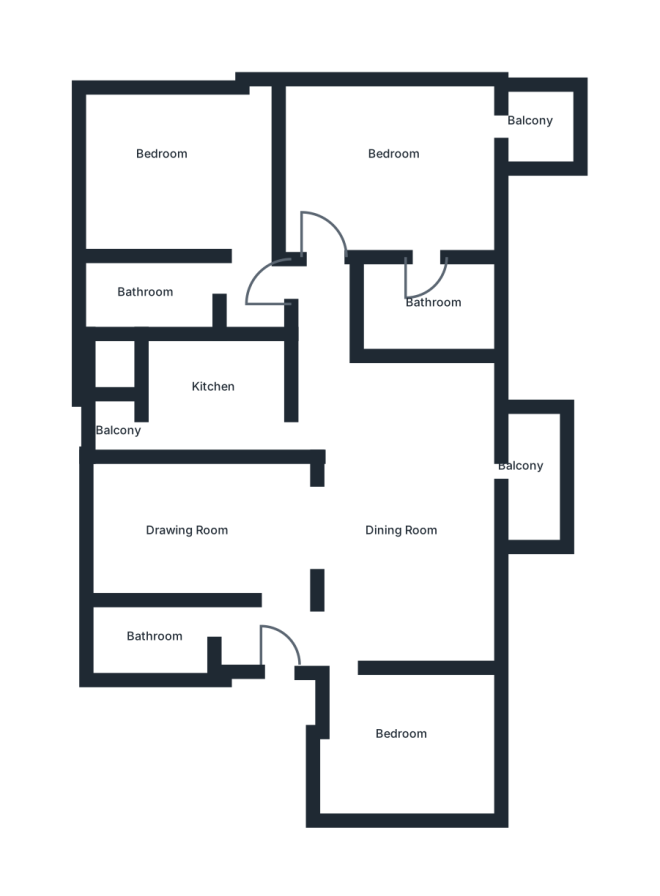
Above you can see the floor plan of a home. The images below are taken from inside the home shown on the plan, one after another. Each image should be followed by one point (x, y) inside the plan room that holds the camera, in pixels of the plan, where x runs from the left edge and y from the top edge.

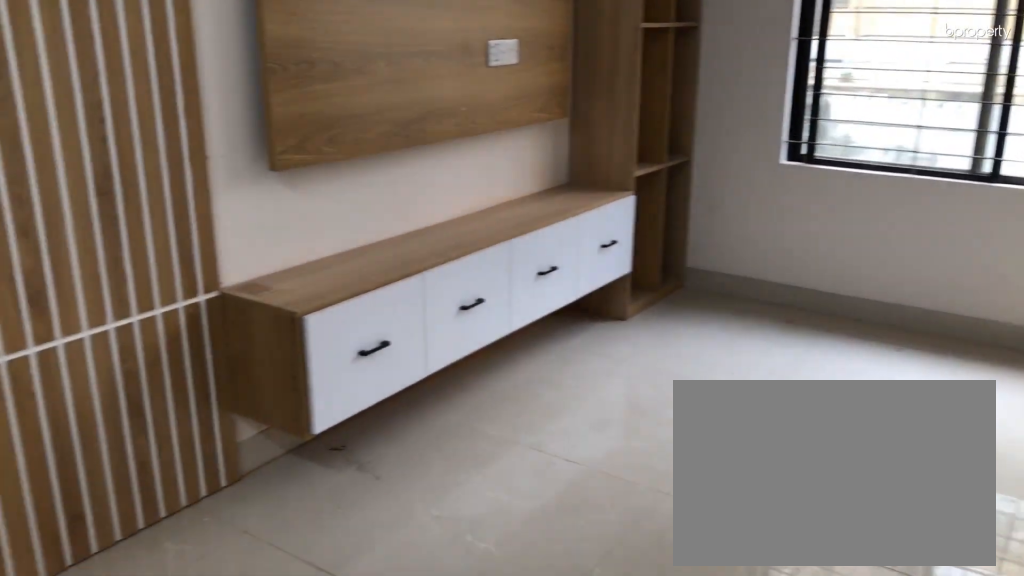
(201, 535)
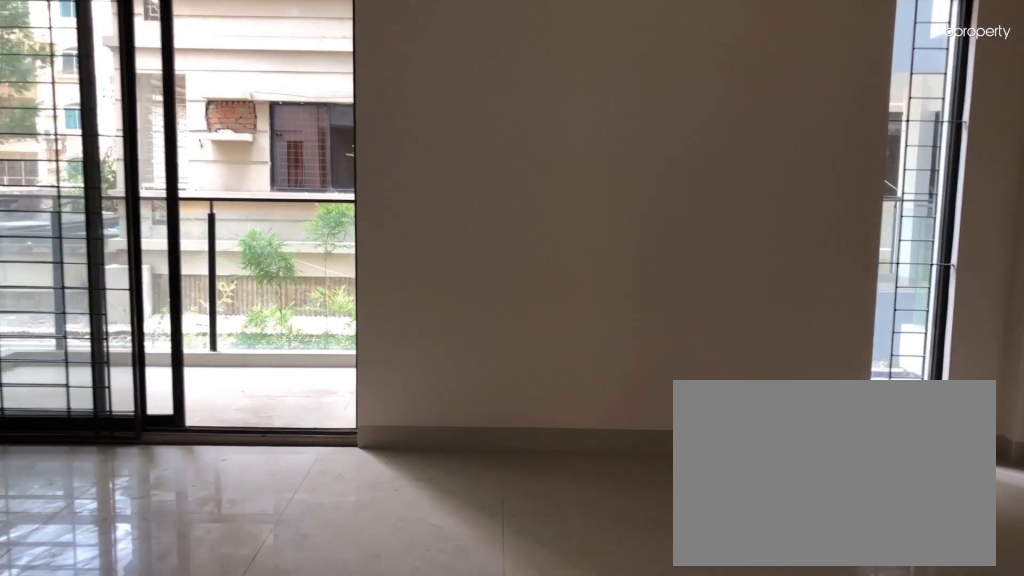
(420, 553)
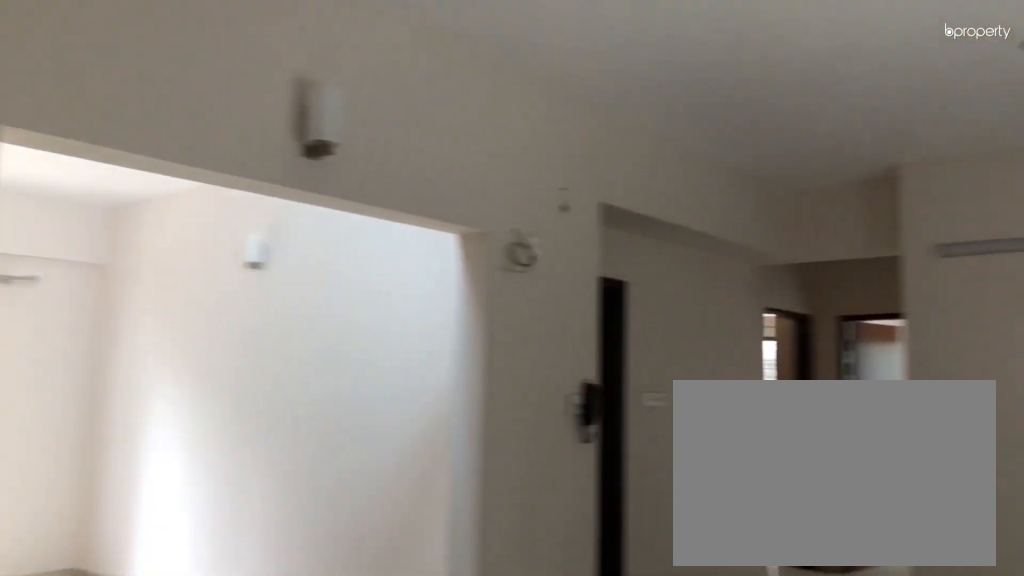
(420, 553)
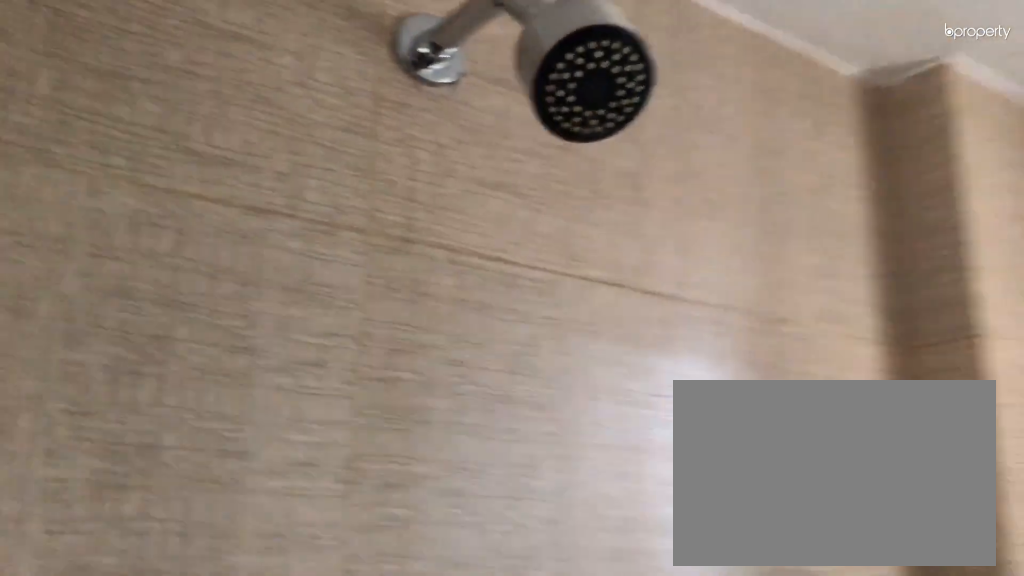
(146, 638)
